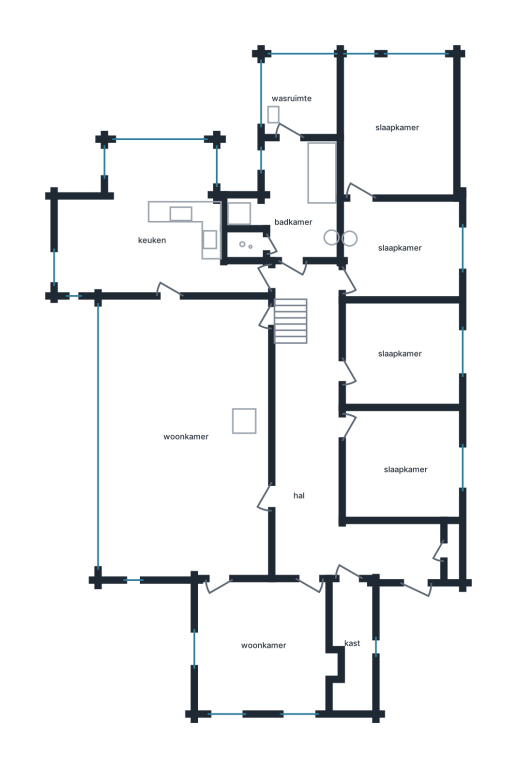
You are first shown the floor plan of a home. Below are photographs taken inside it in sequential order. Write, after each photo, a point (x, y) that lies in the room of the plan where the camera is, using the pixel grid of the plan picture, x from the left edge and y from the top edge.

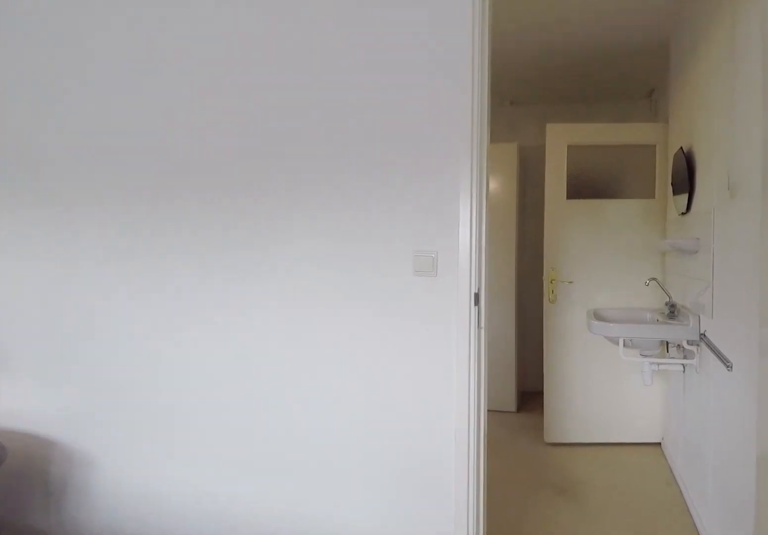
(396, 126)
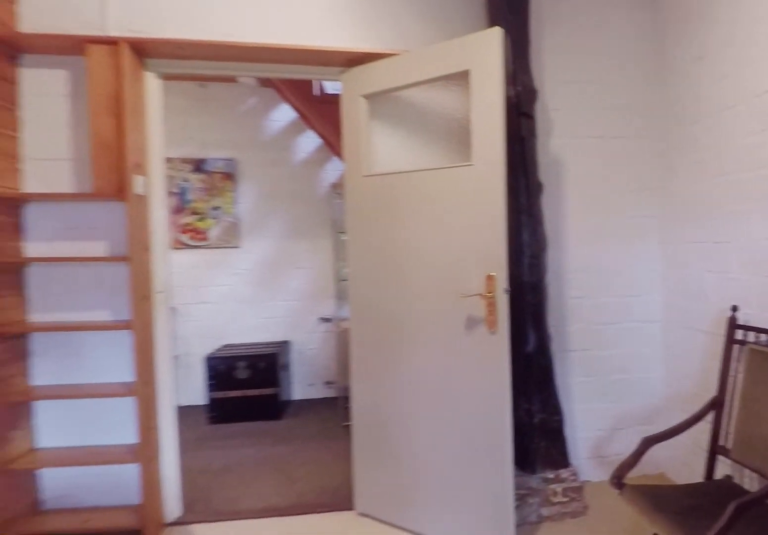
(400, 353)
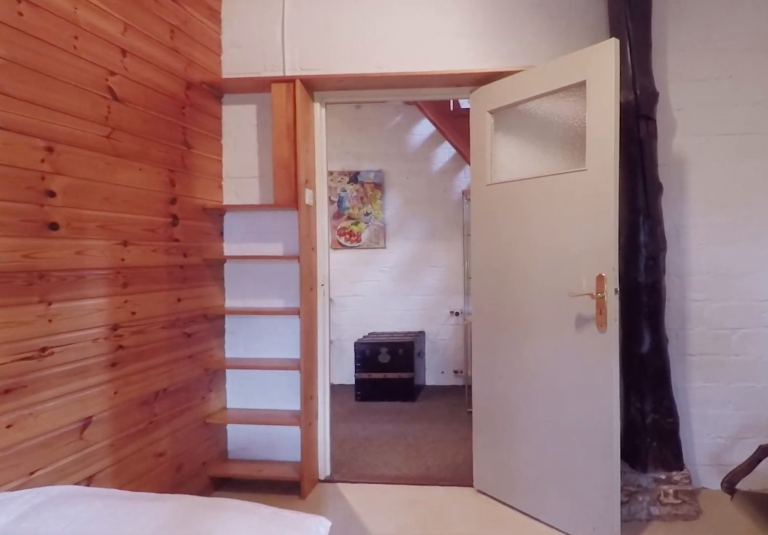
(400, 353)
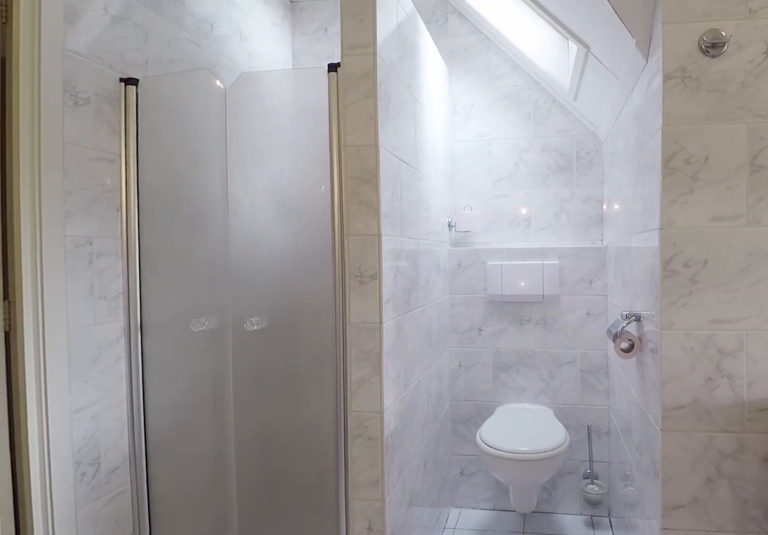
(295, 200)
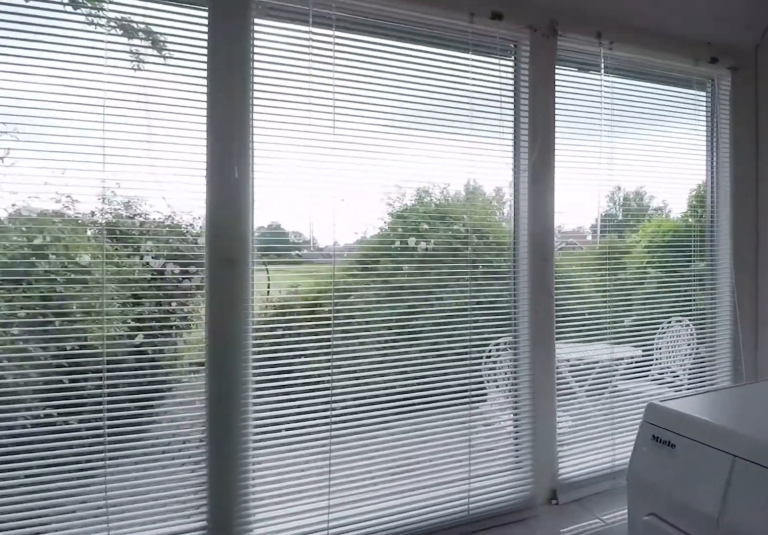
(301, 97)
